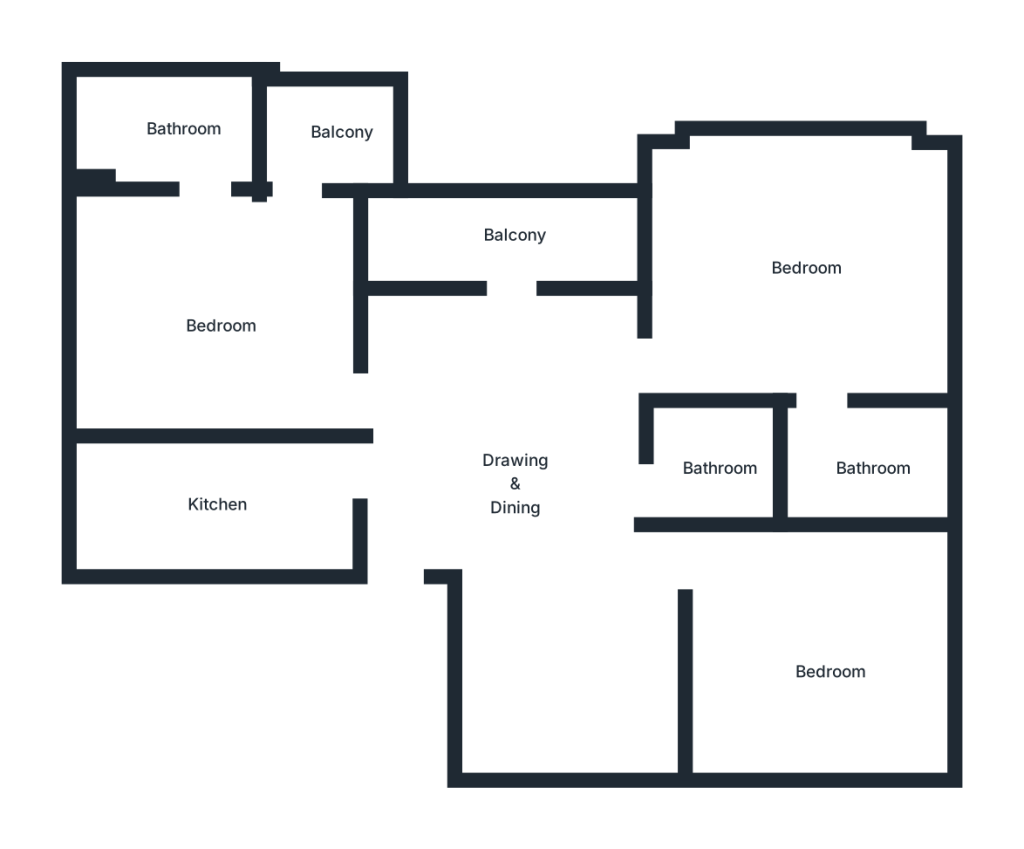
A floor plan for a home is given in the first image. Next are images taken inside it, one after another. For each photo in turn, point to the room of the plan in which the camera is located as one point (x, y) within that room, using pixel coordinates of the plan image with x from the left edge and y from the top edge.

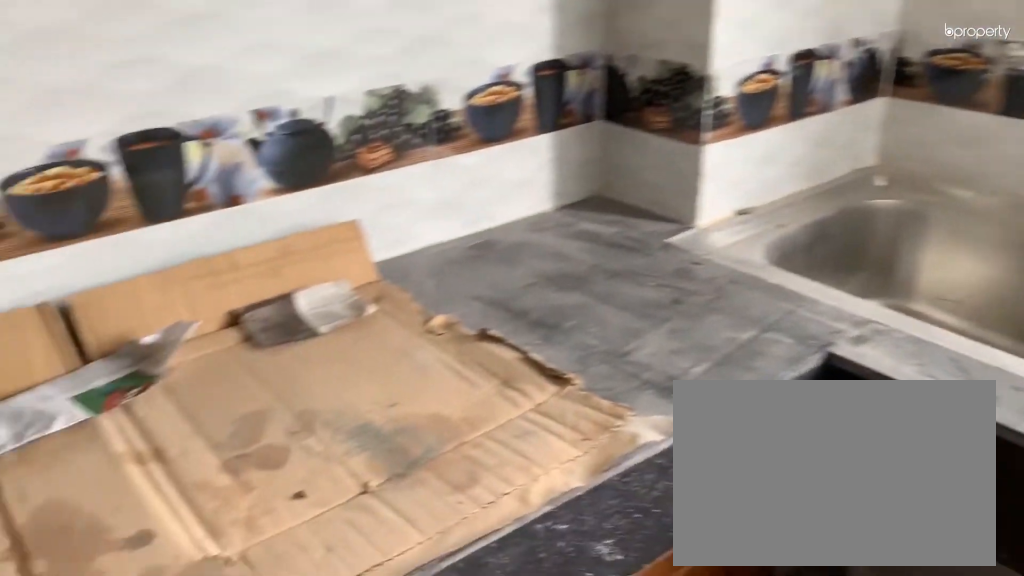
(217, 503)
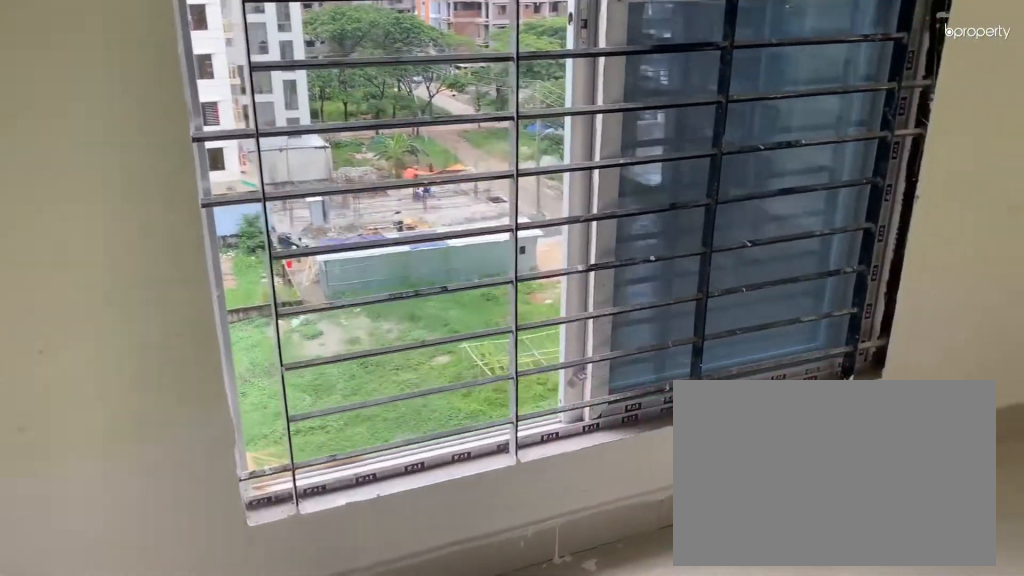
(222, 328)
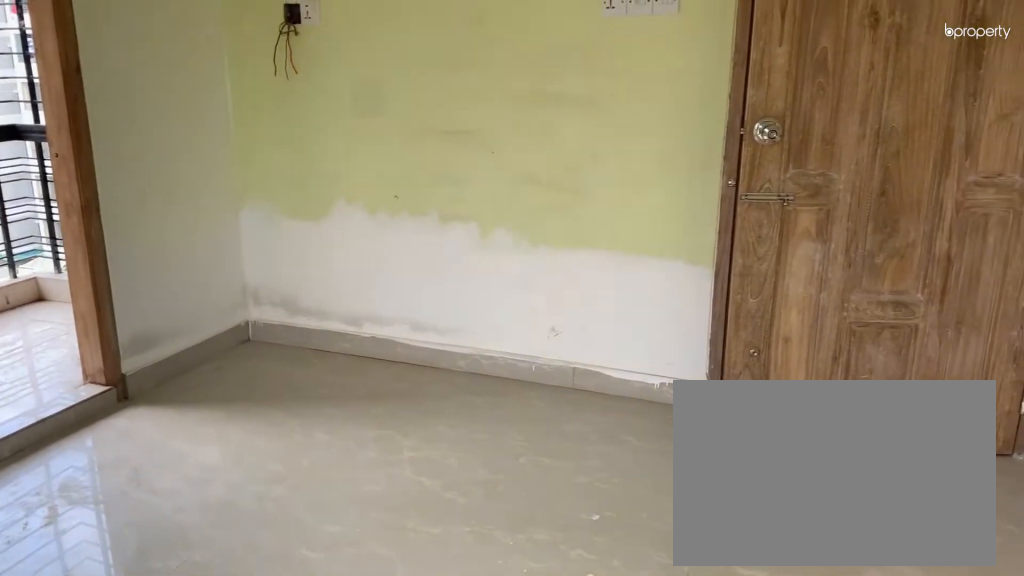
(222, 328)
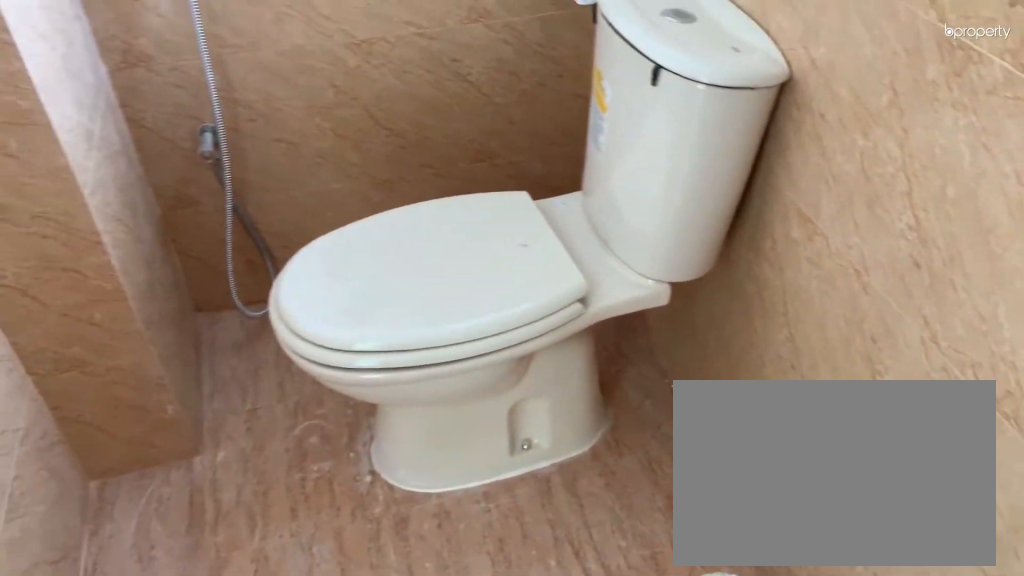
(183, 130)
